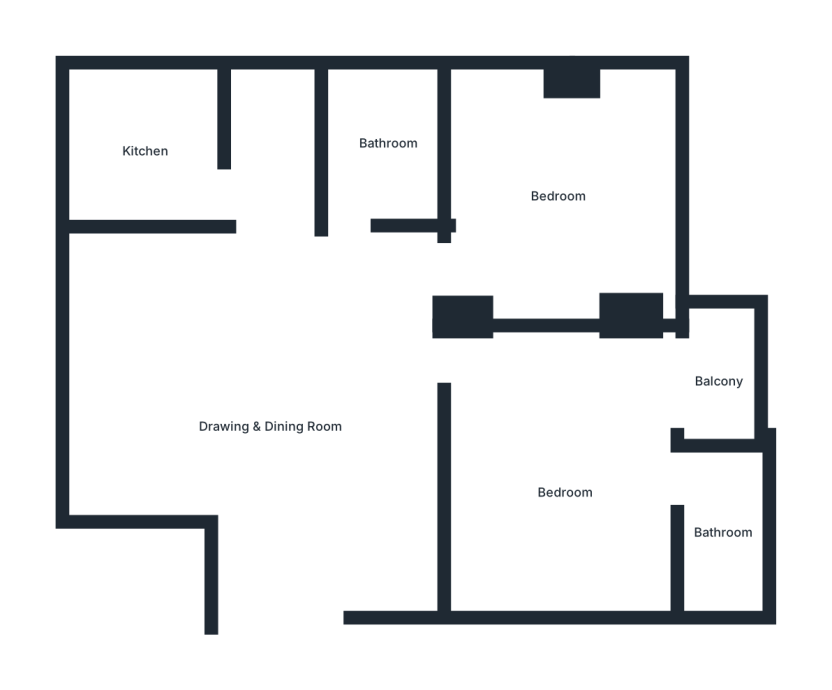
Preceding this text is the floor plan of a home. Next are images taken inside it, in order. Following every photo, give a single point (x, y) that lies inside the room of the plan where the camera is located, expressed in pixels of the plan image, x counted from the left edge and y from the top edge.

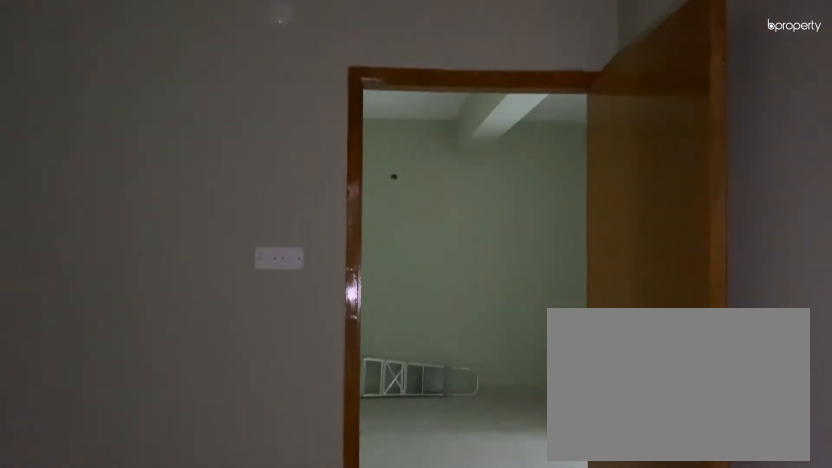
(567, 496)
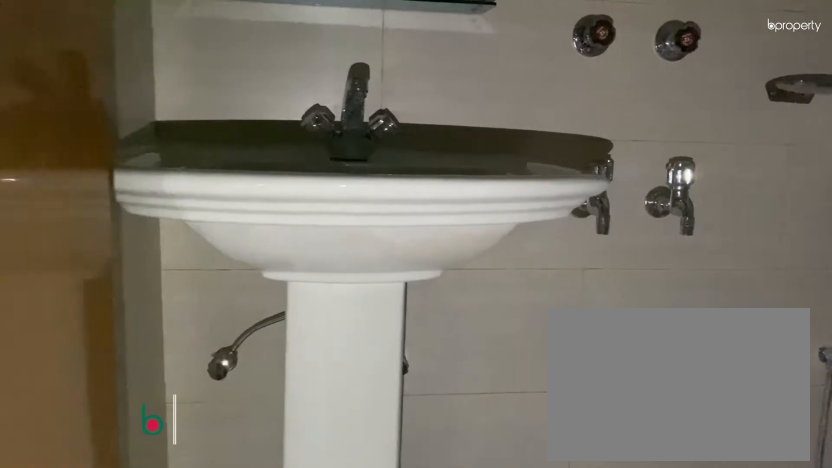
(723, 534)
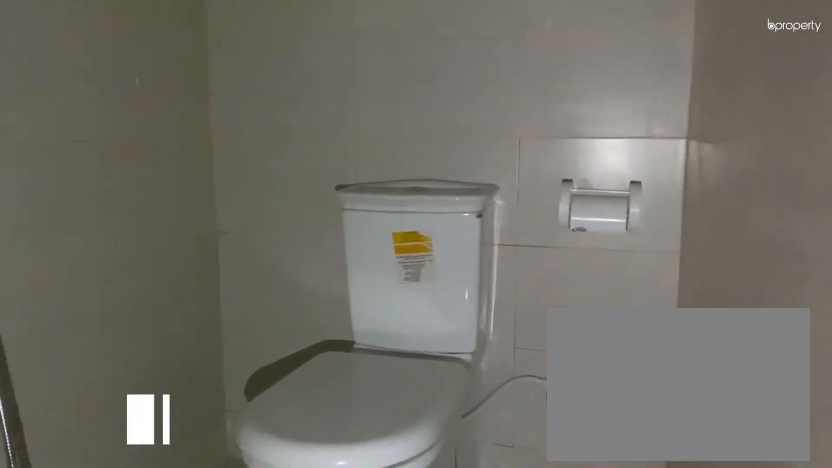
(723, 534)
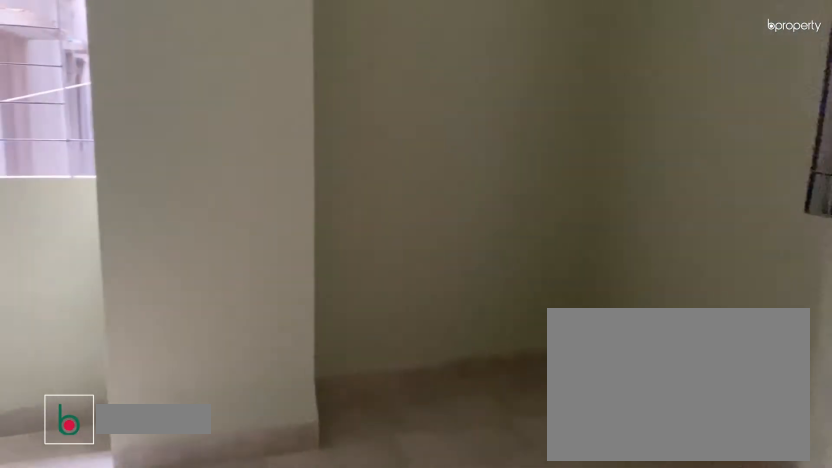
(559, 194)
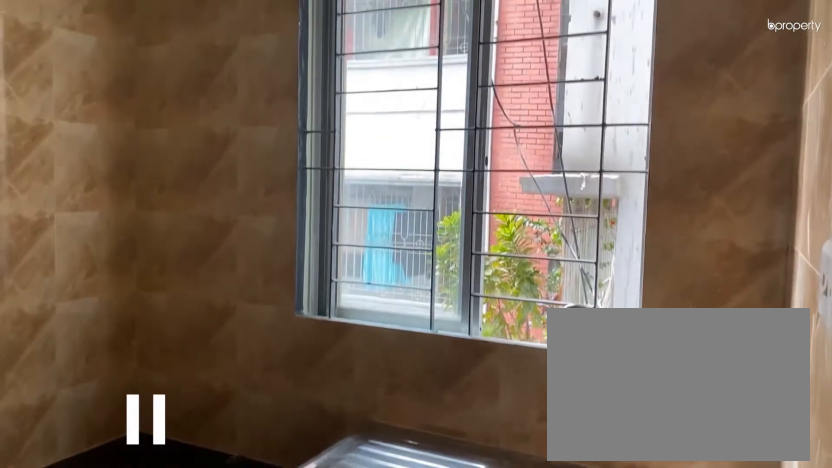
(149, 153)
